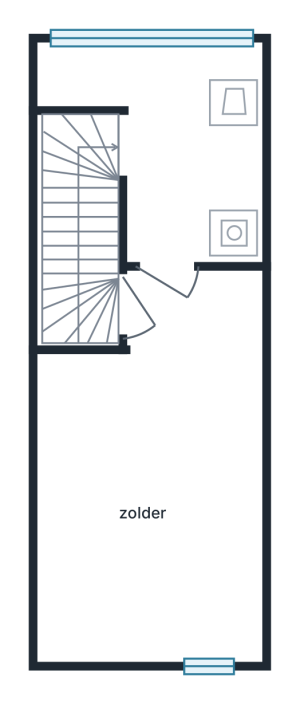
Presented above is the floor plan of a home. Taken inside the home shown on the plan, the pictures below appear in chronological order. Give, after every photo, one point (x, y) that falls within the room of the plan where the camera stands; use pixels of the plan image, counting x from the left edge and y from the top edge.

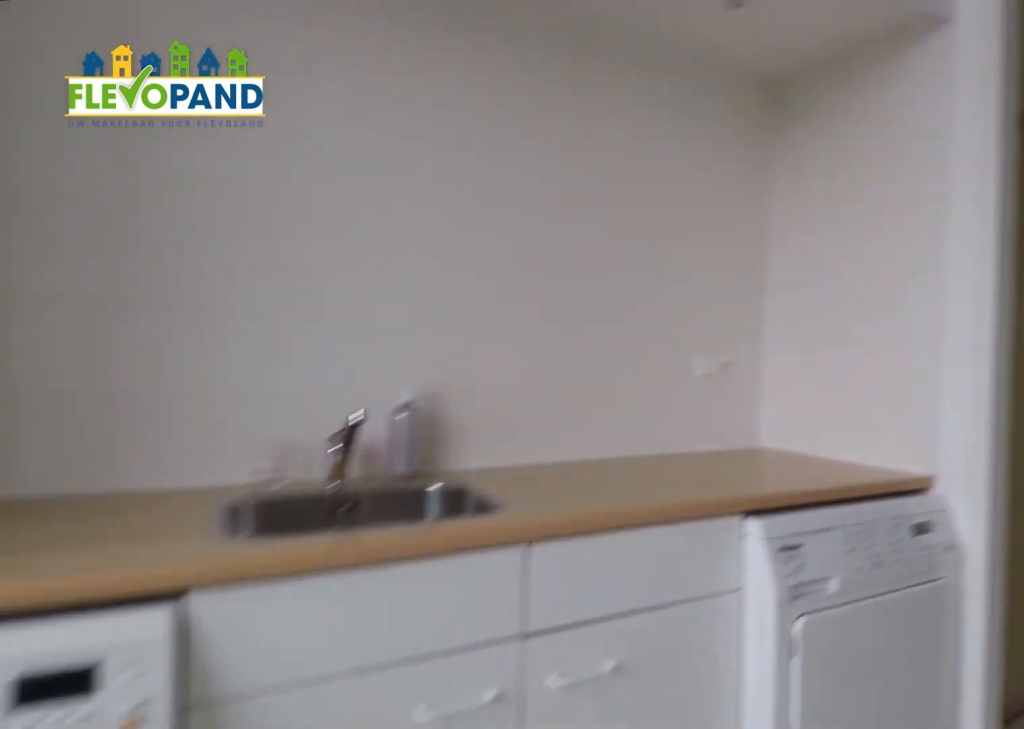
(164, 131)
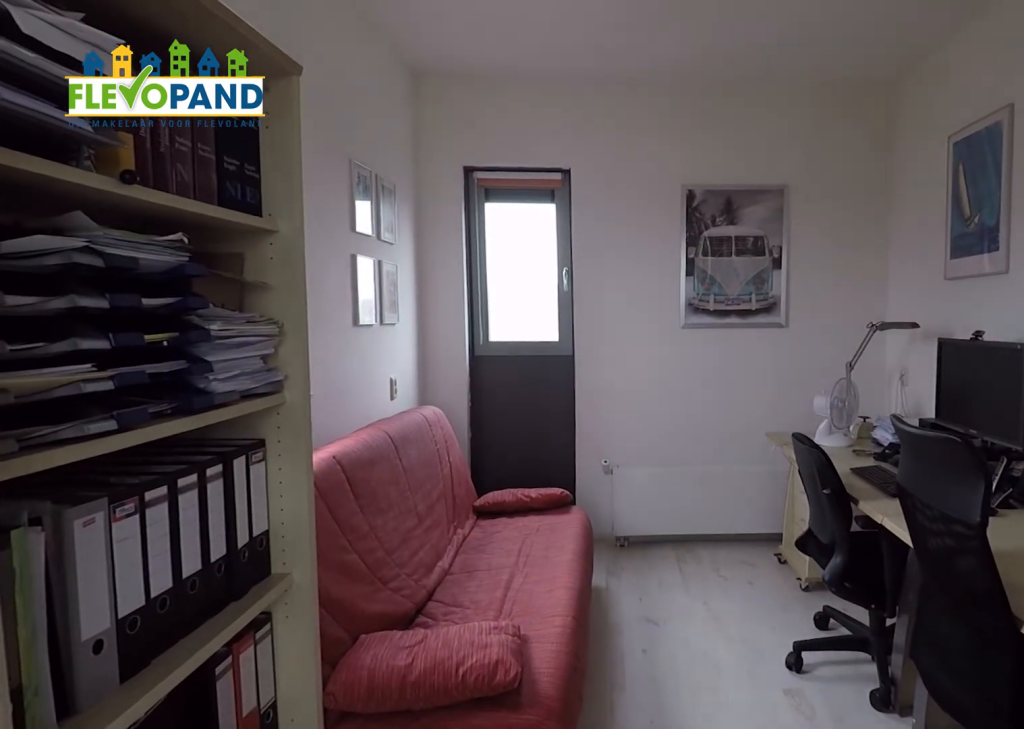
(147, 541)
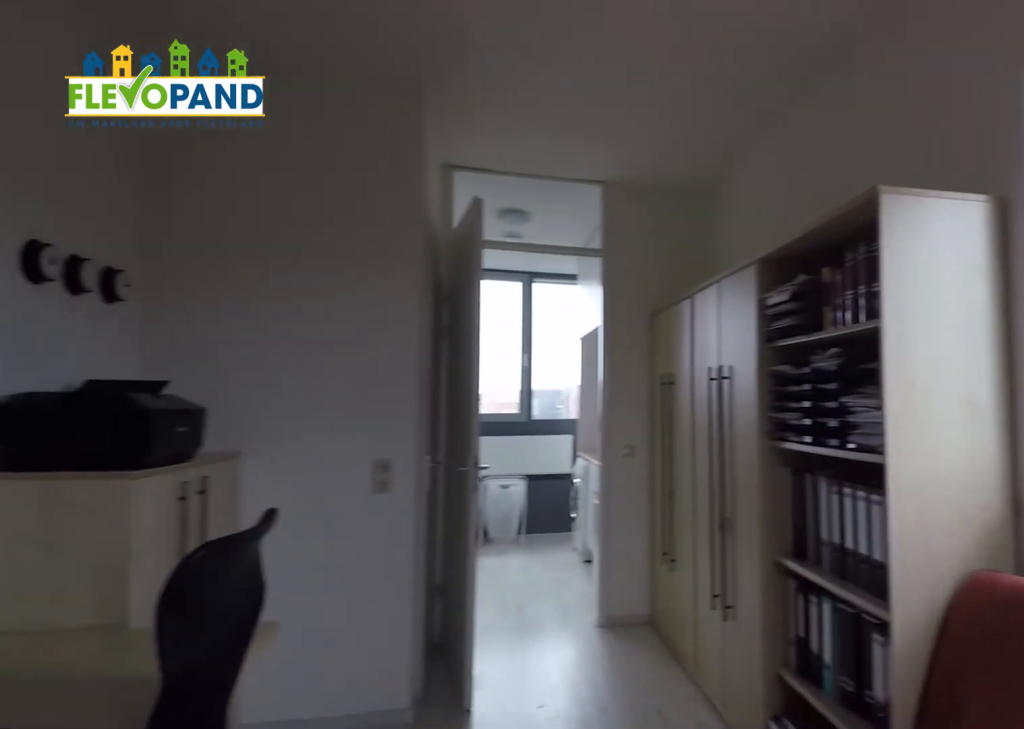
(147, 541)
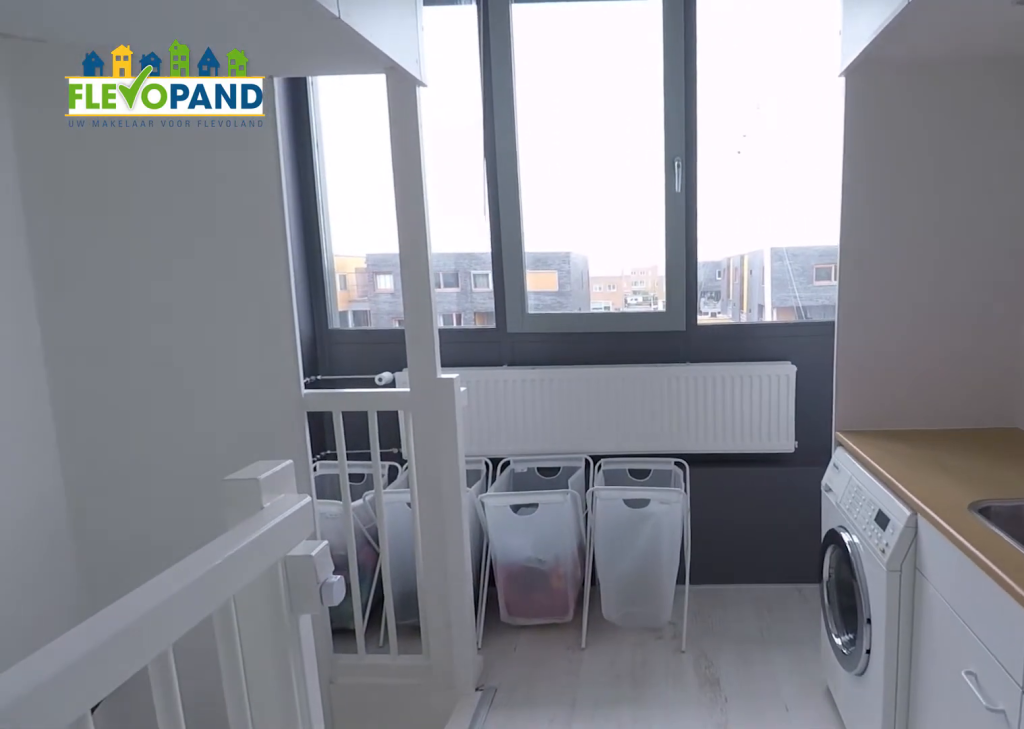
(163, 131)
